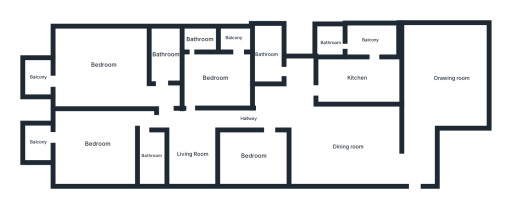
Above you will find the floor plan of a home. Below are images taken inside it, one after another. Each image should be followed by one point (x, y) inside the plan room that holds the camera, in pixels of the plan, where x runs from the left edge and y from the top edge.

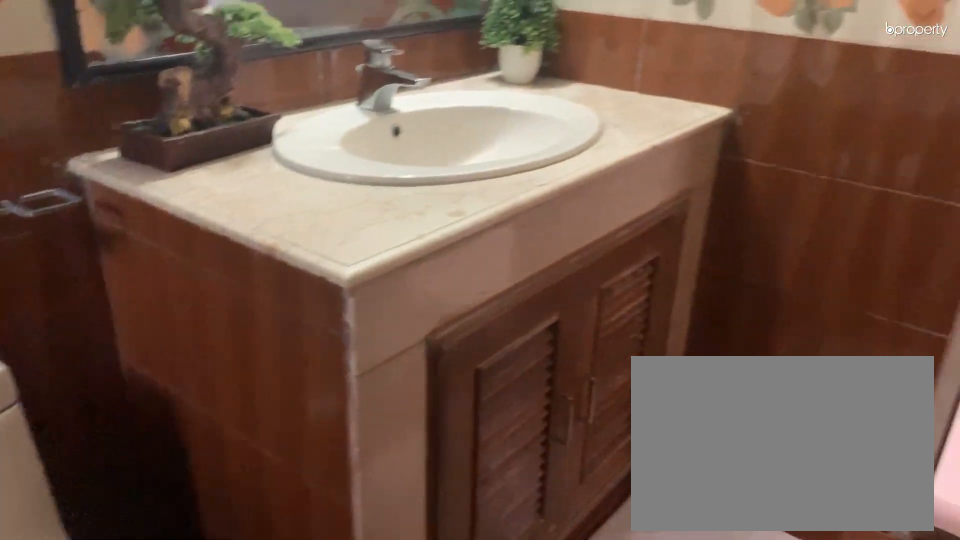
(165, 54)
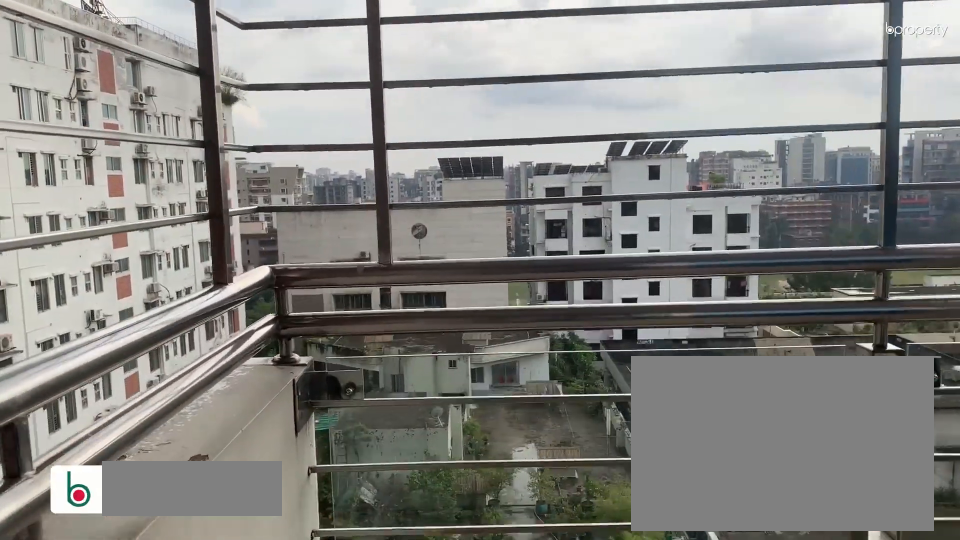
(37, 76)
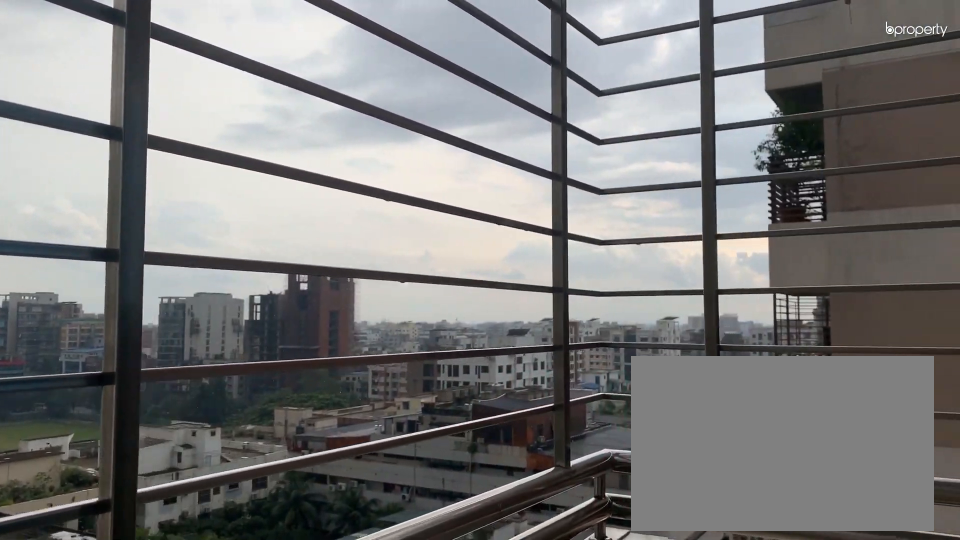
(37, 76)
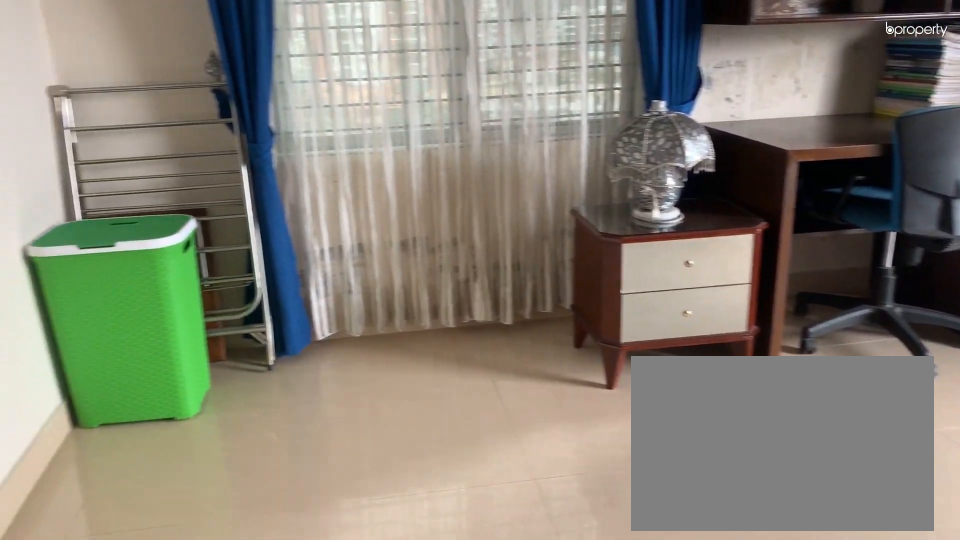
(98, 142)
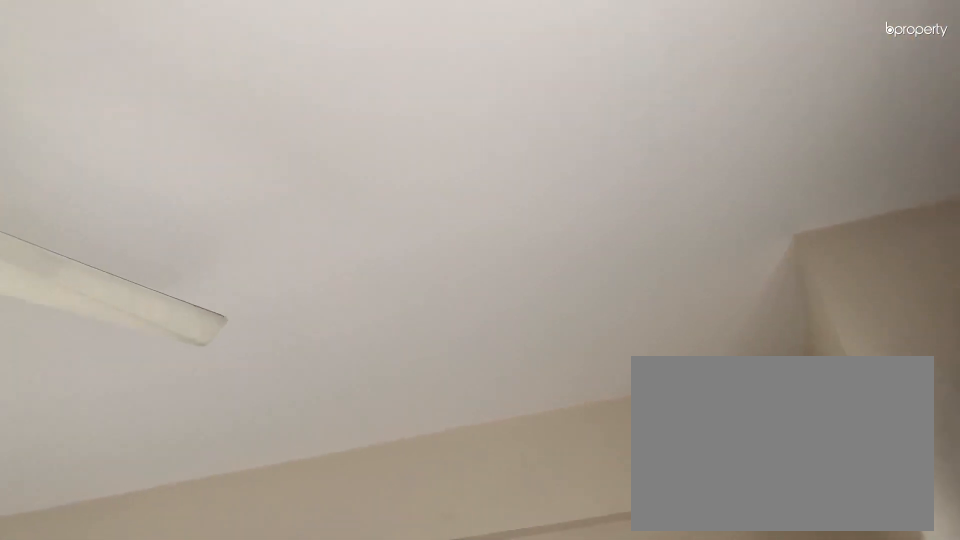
(98, 142)
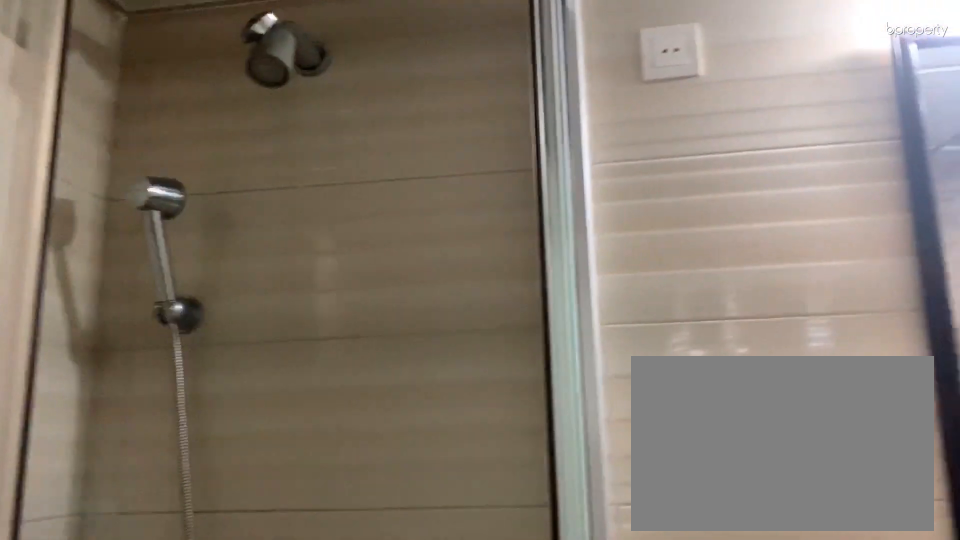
(151, 154)
